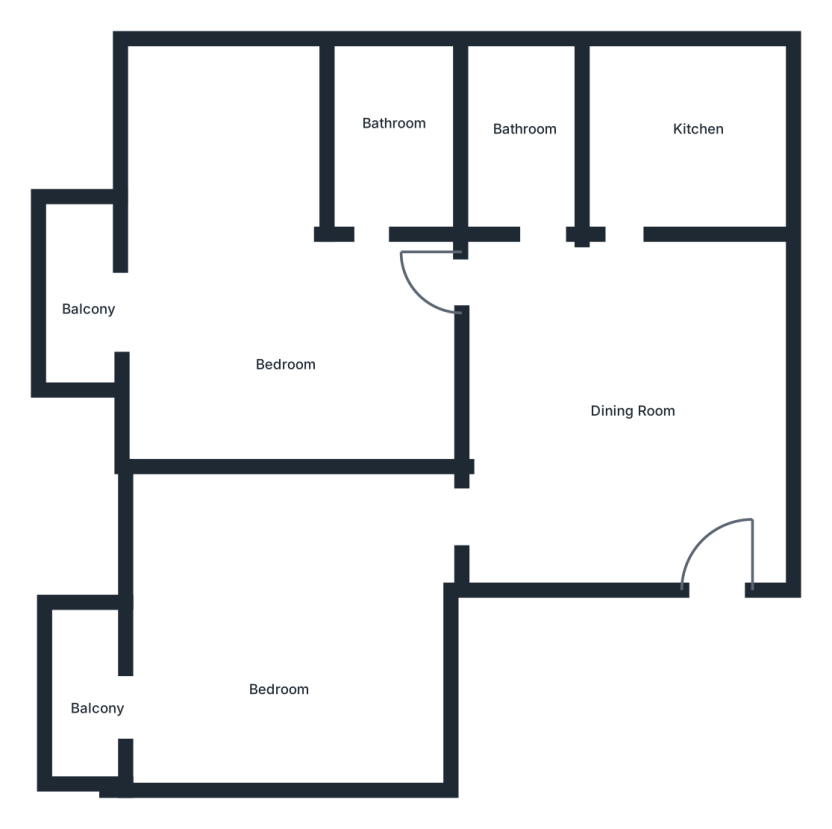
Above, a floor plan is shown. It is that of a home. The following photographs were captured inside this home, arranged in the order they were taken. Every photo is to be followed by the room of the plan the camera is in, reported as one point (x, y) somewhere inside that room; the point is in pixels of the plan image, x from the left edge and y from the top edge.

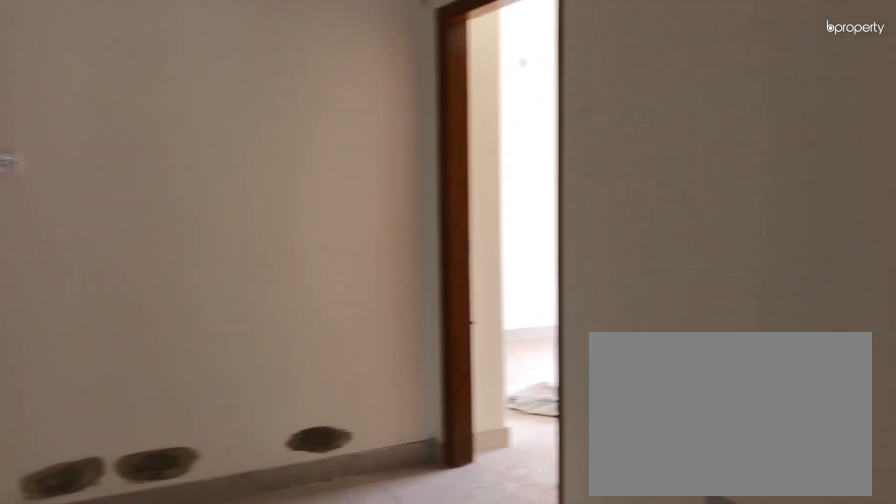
(609, 362)
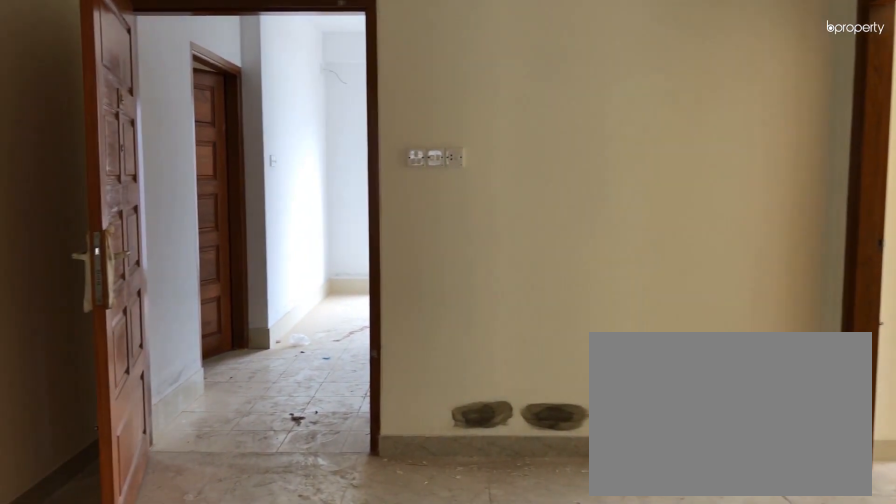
(609, 362)
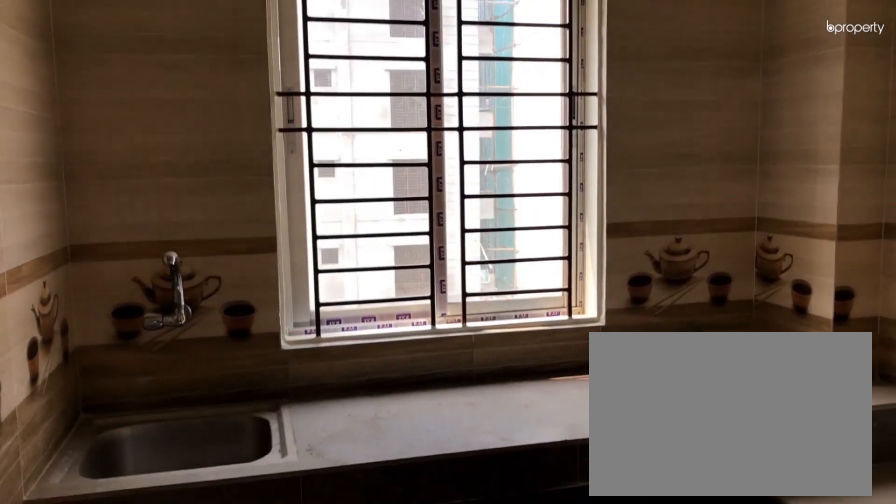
(663, 155)
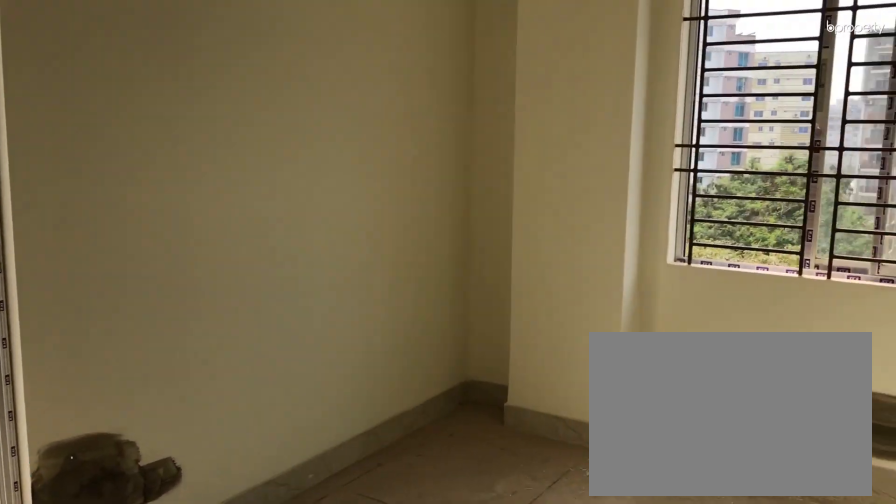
(279, 294)
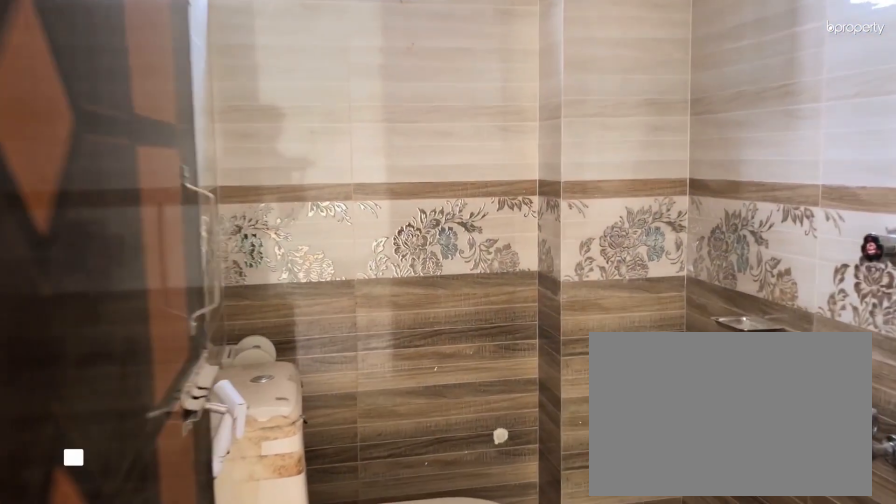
(389, 128)
